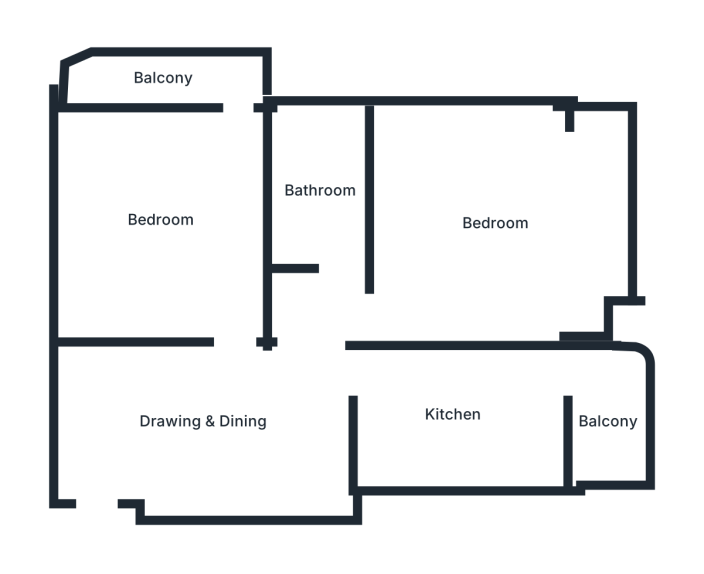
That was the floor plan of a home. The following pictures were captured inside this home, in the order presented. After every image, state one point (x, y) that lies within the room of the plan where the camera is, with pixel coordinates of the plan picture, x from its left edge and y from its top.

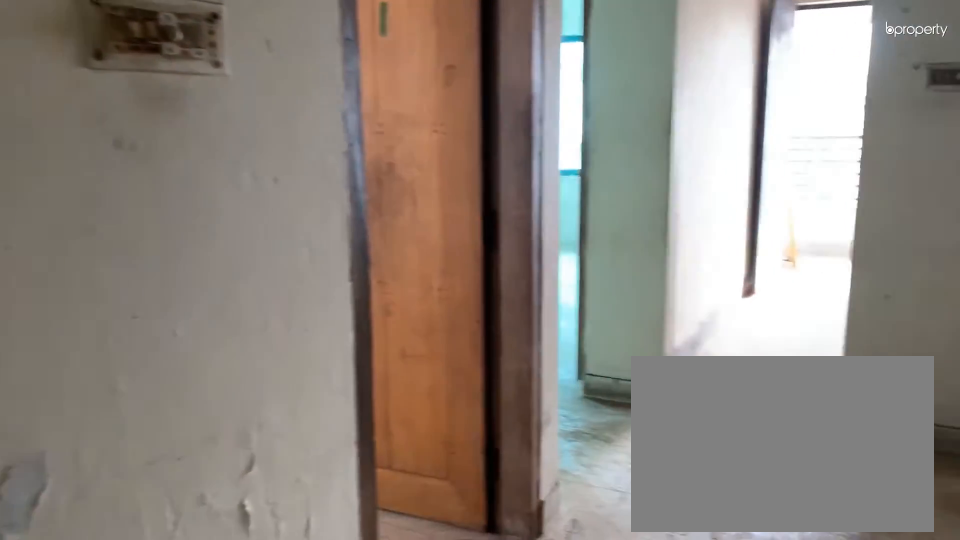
(208, 419)
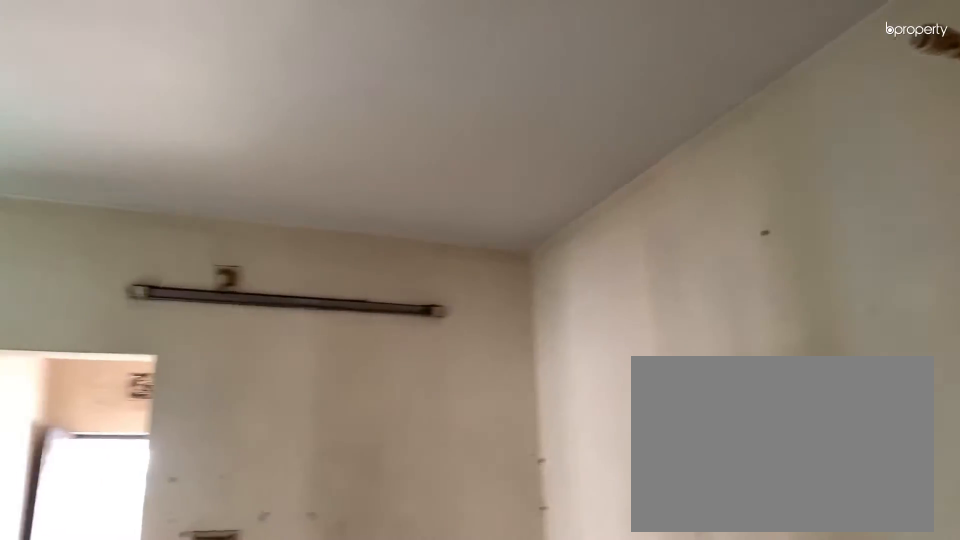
(208, 419)
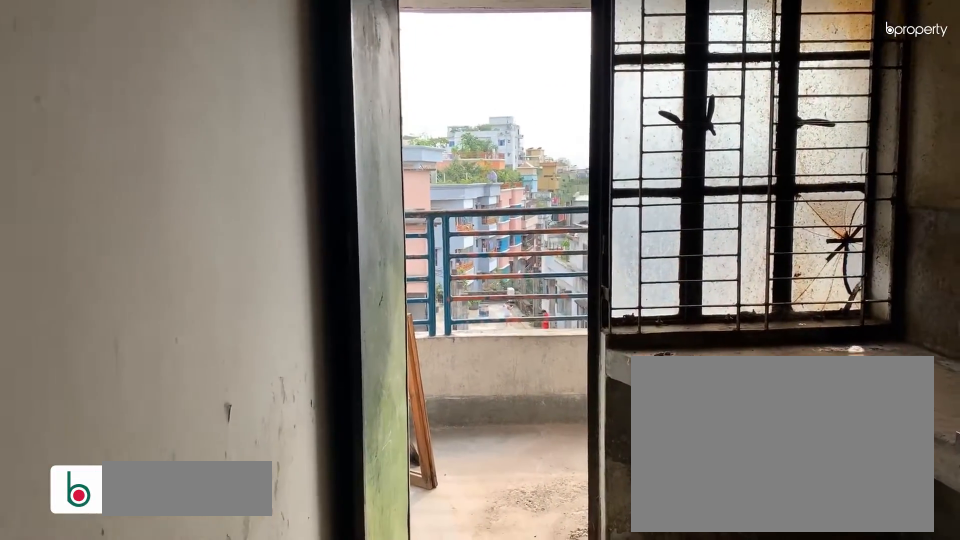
(452, 415)
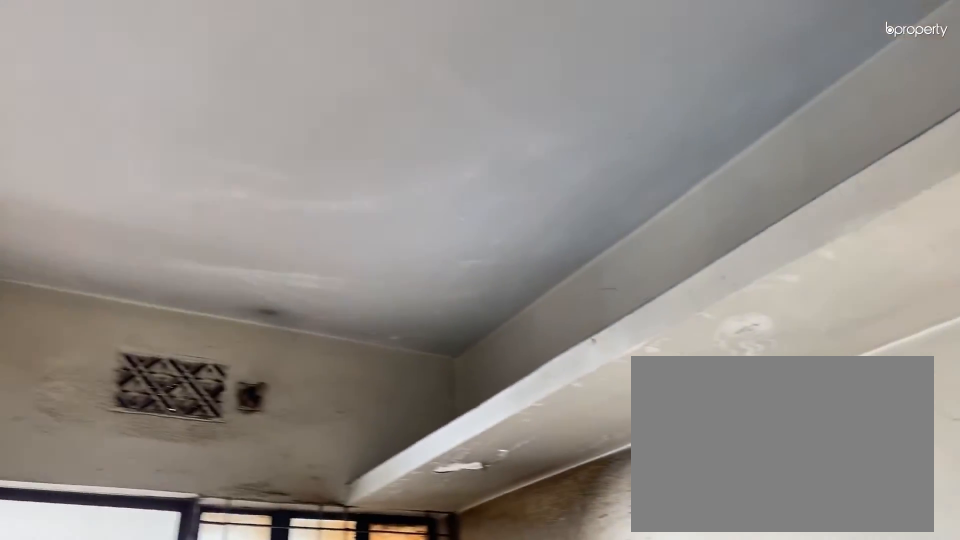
(452, 415)
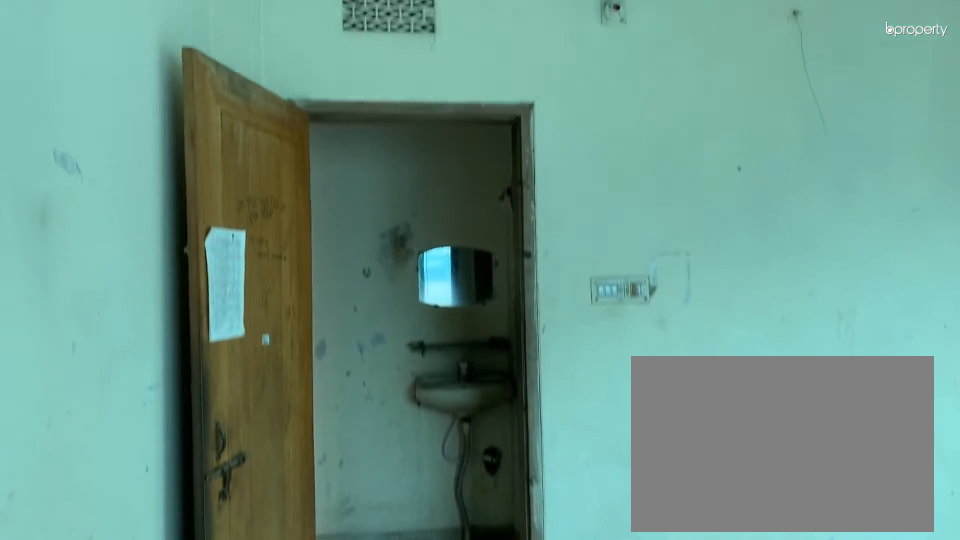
(492, 222)
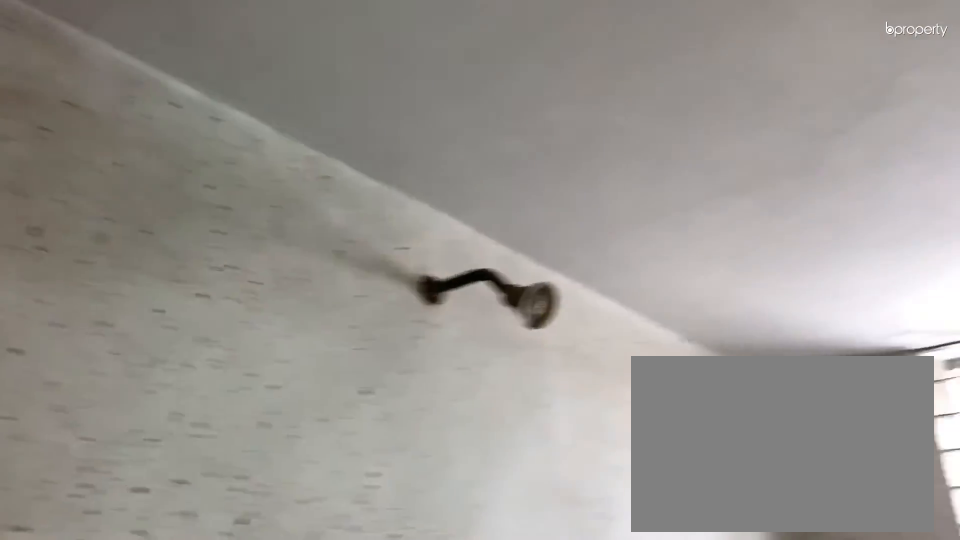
(321, 191)
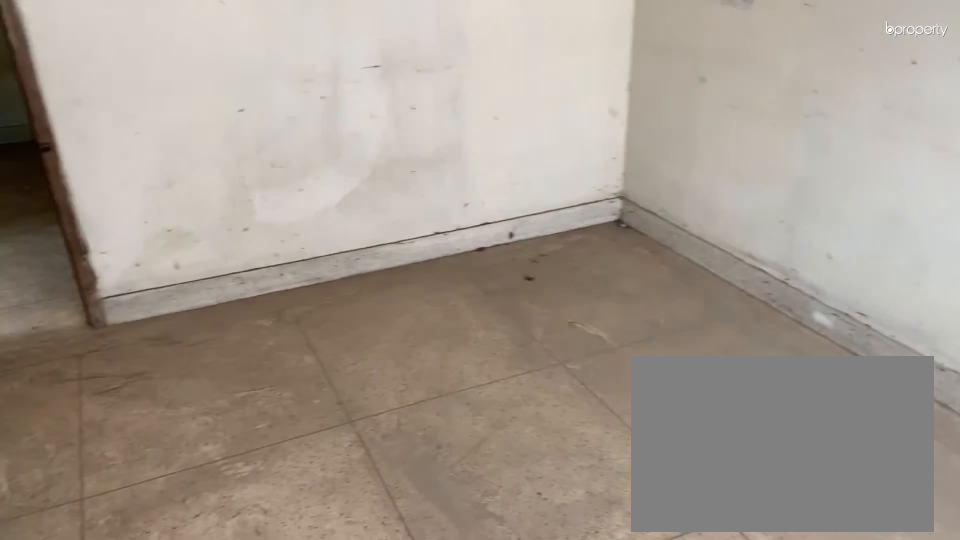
(160, 222)
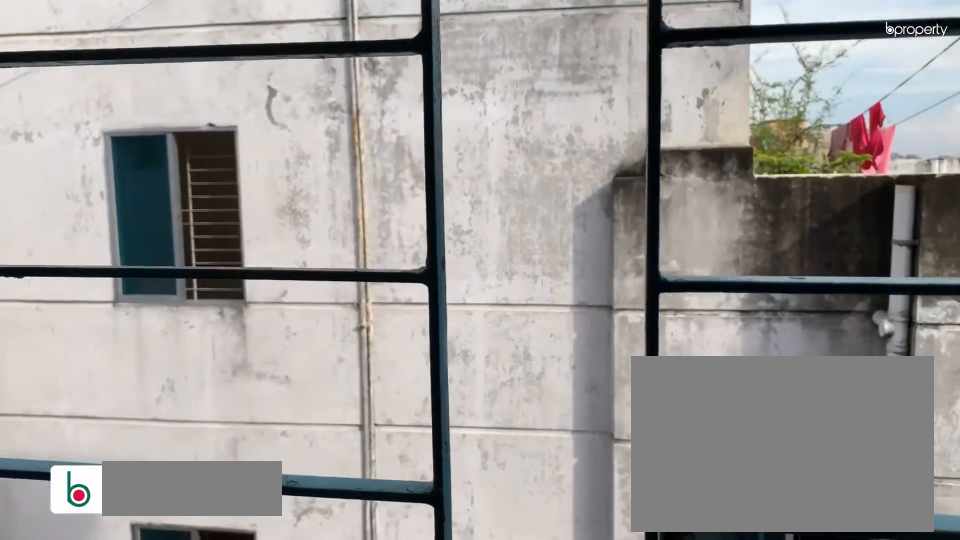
(163, 79)
